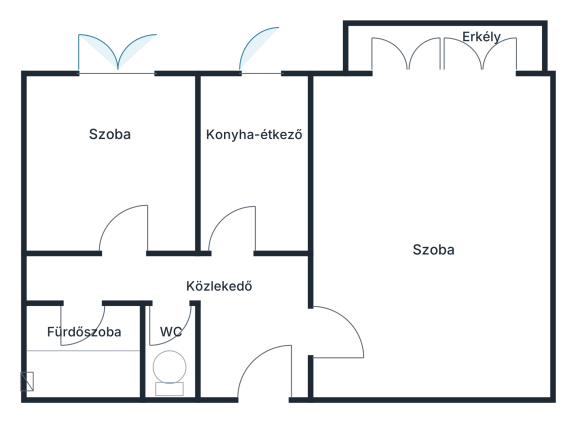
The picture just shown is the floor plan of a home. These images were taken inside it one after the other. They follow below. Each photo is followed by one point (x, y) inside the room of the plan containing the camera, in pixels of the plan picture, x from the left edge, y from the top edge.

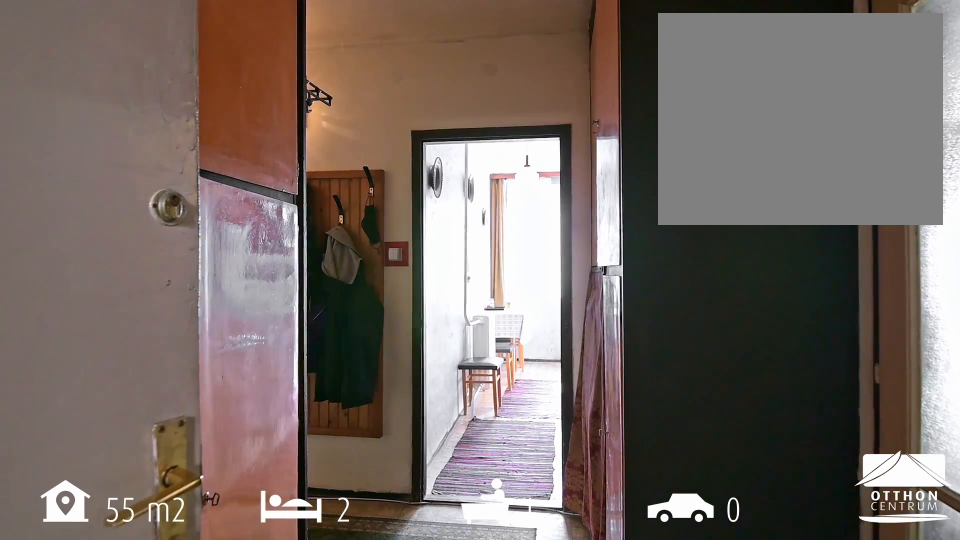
(234, 309)
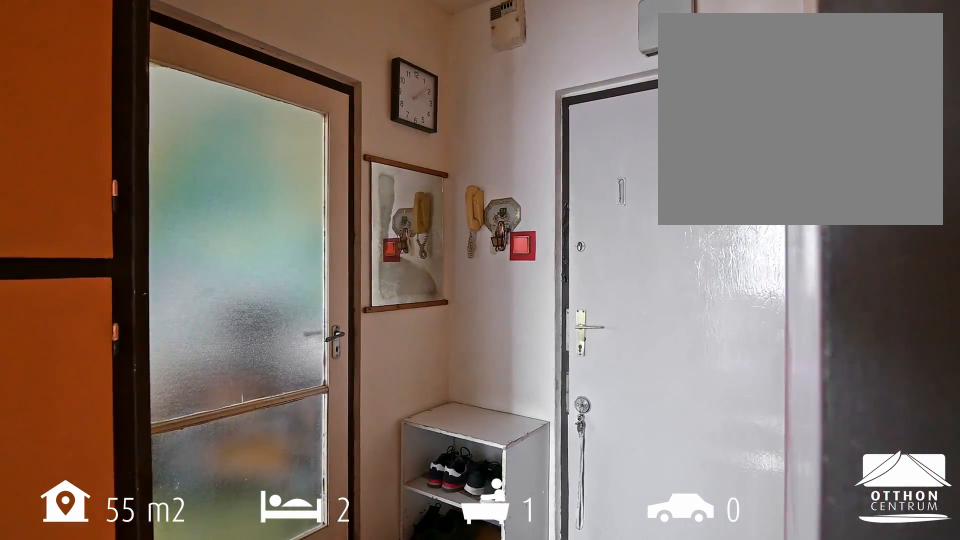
(234, 309)
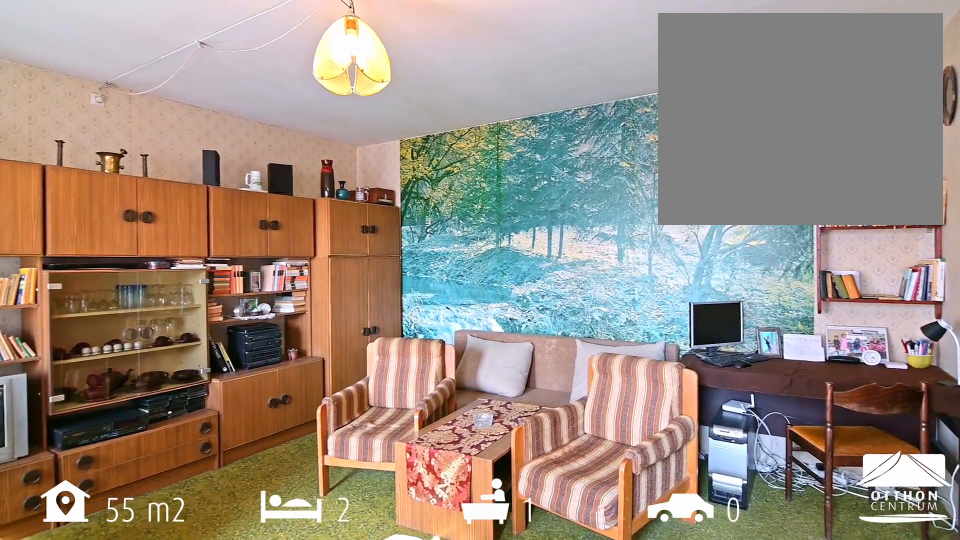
(436, 241)
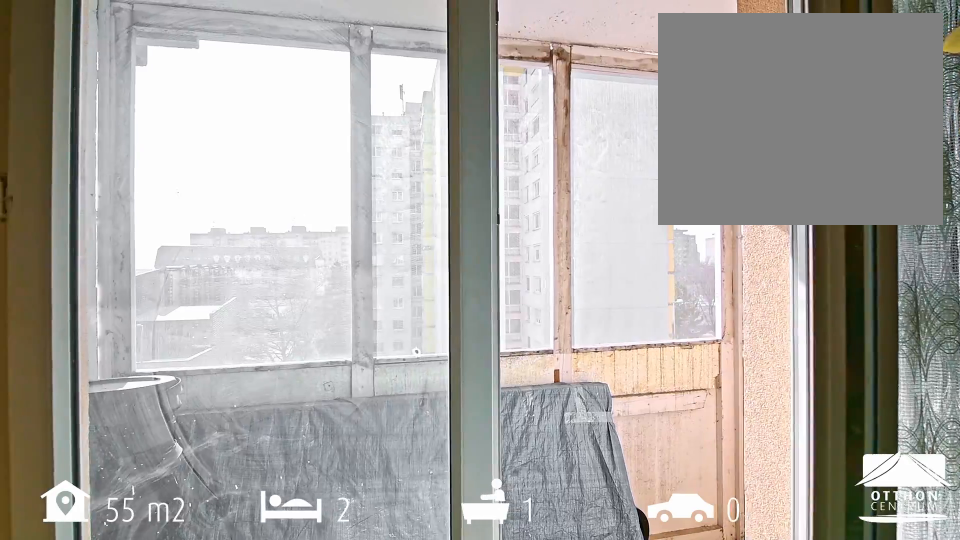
(447, 48)
